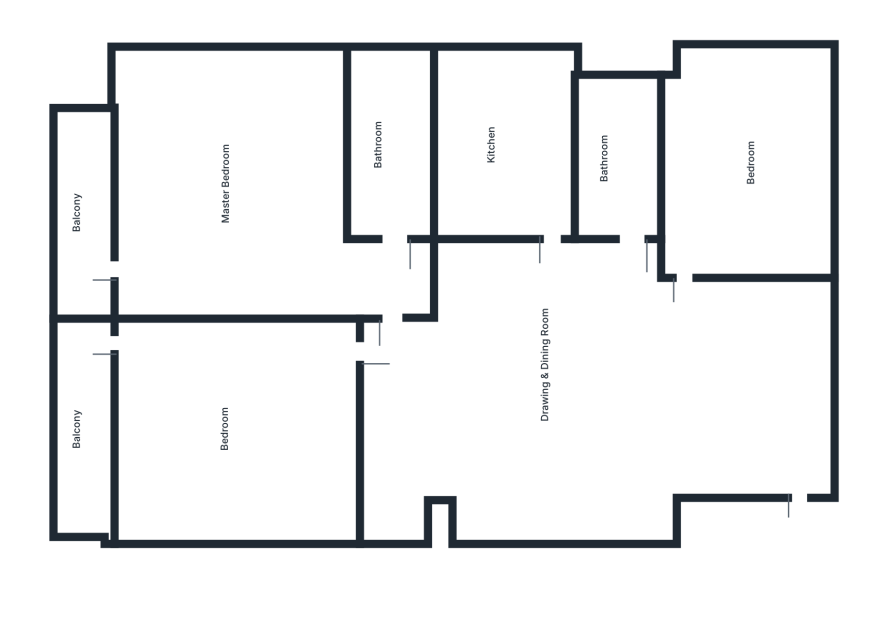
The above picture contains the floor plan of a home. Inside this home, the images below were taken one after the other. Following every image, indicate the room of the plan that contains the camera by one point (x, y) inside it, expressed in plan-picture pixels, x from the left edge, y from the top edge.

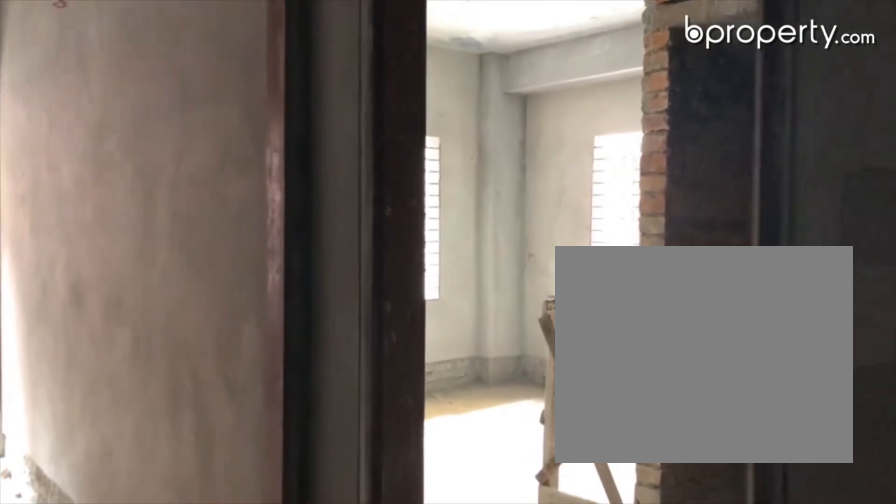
(398, 344)
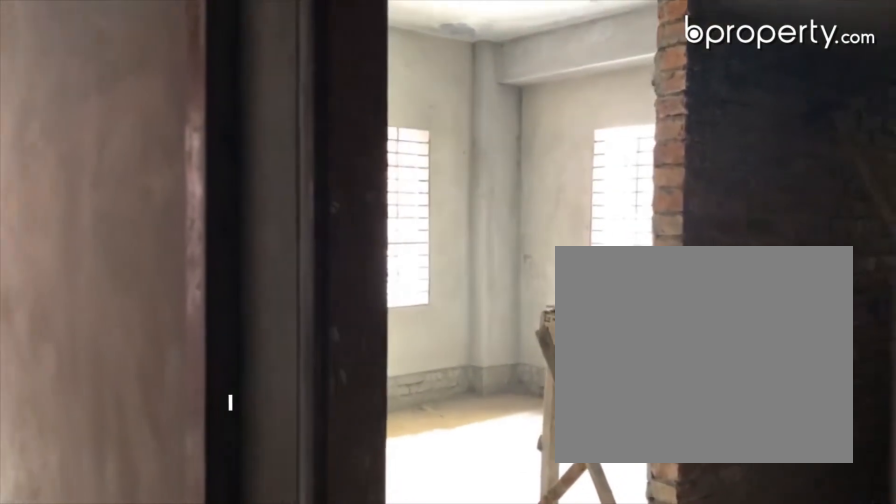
(398, 344)
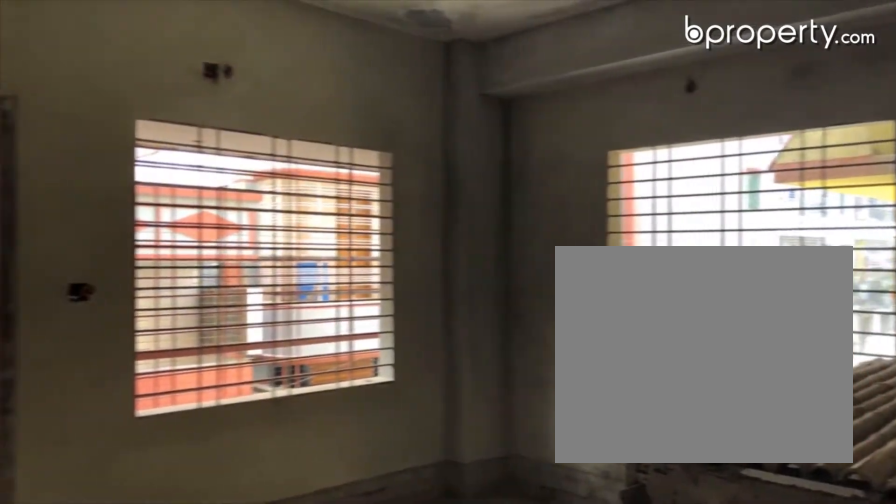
(260, 185)
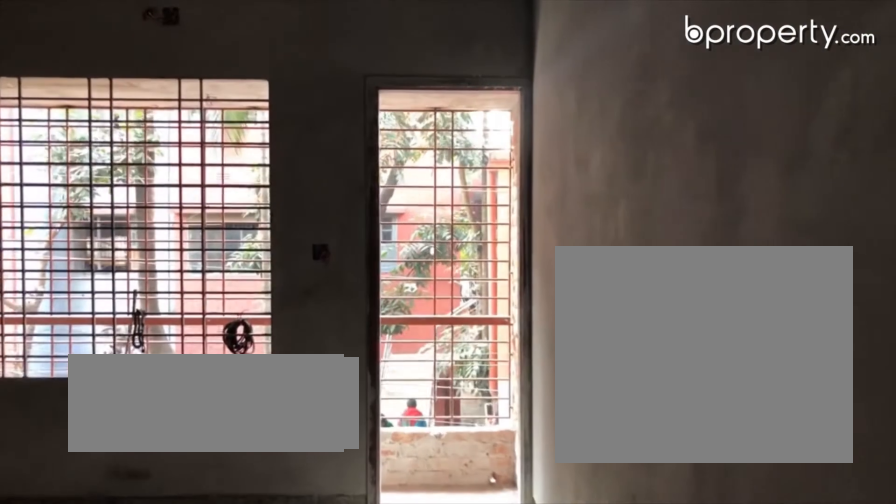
(282, 414)
